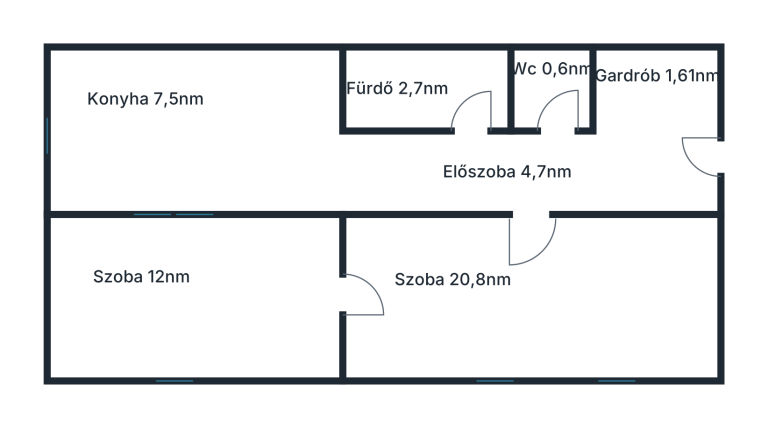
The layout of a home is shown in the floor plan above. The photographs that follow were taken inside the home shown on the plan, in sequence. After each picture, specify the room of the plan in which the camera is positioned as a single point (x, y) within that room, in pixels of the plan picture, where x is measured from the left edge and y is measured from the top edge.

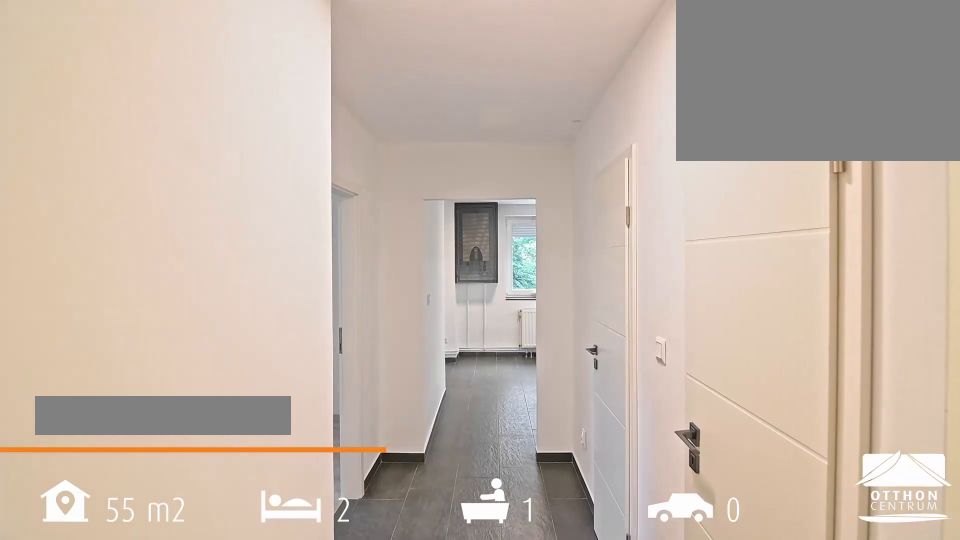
(658, 131)
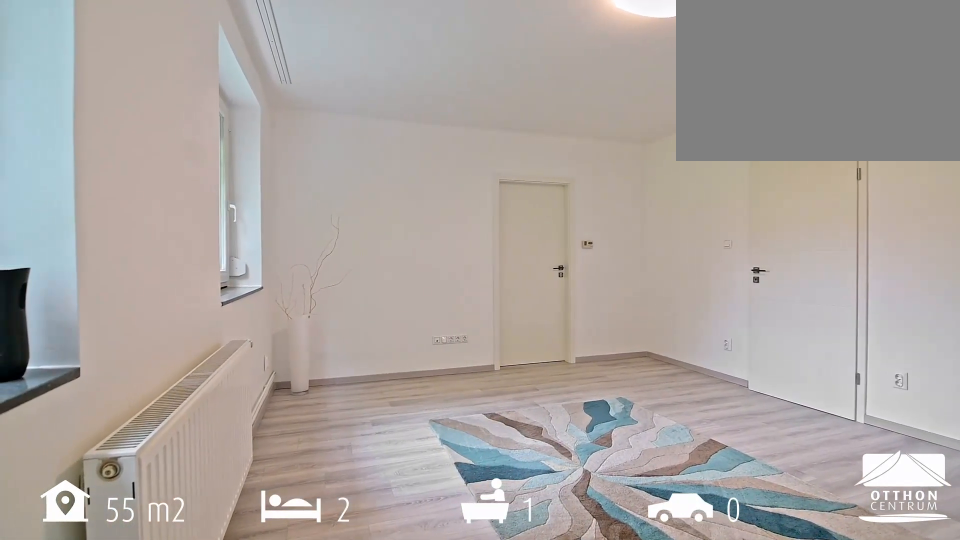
(530, 298)
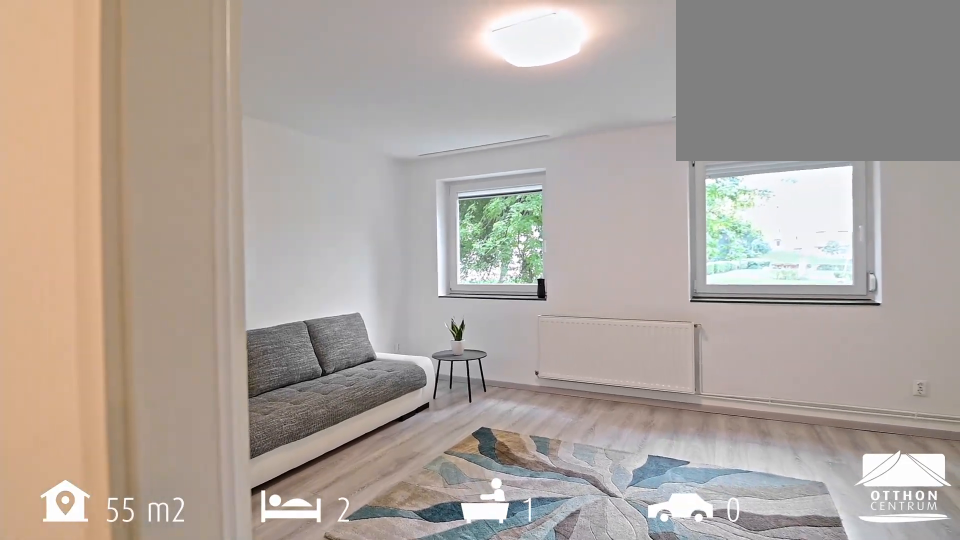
(530, 299)
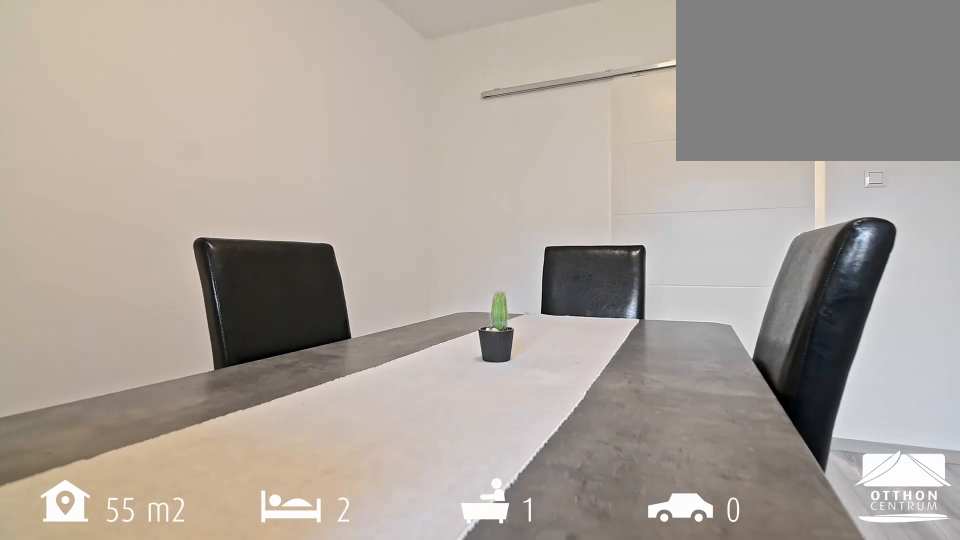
(192, 299)
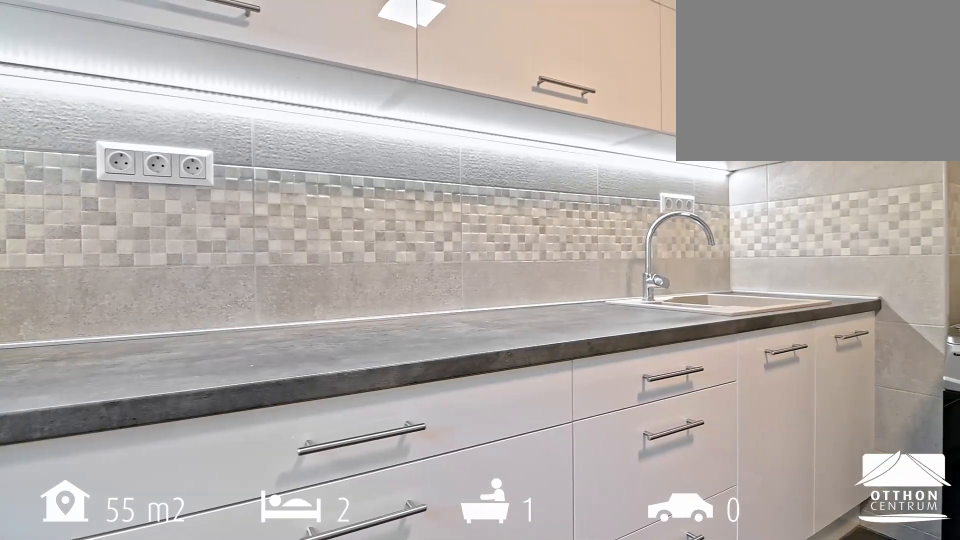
(192, 136)
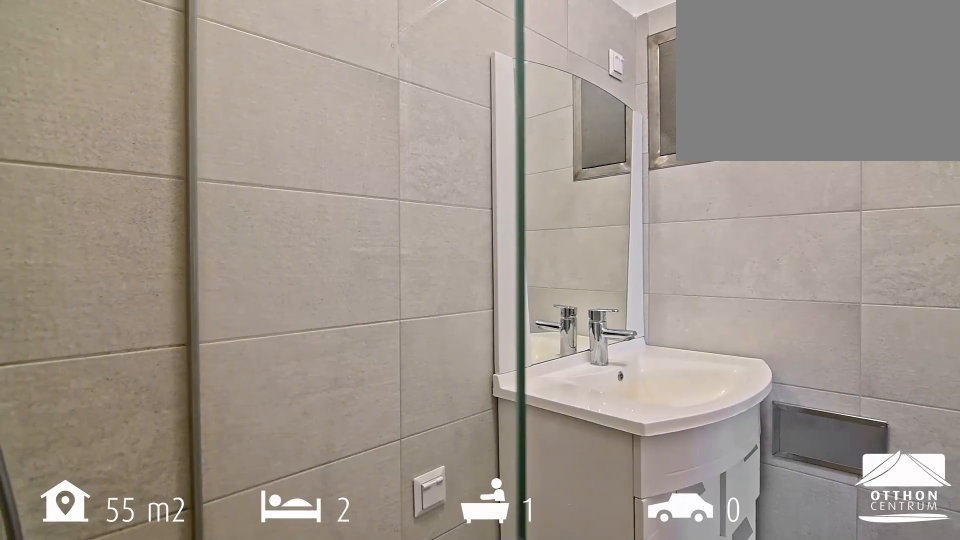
(427, 89)
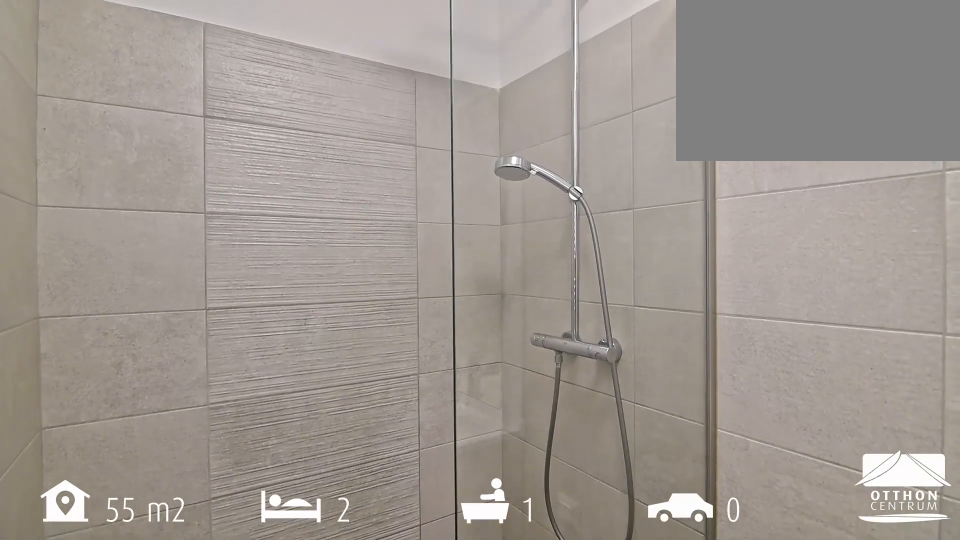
(427, 89)
